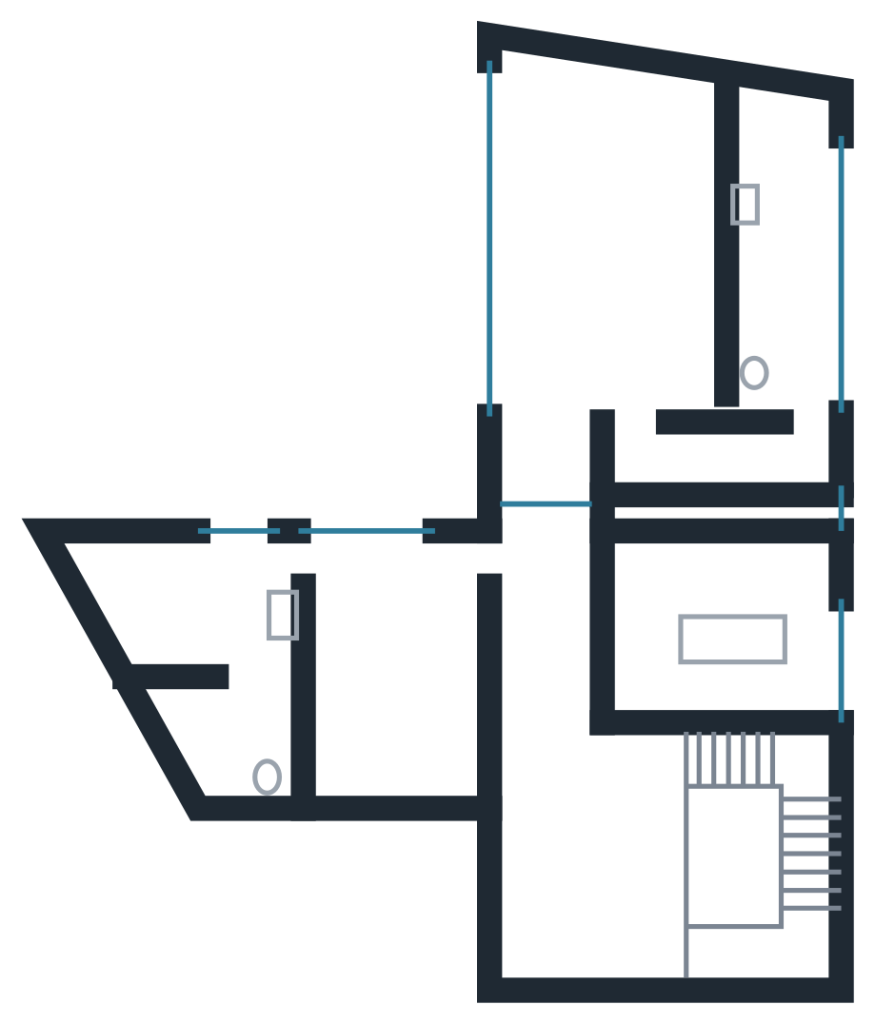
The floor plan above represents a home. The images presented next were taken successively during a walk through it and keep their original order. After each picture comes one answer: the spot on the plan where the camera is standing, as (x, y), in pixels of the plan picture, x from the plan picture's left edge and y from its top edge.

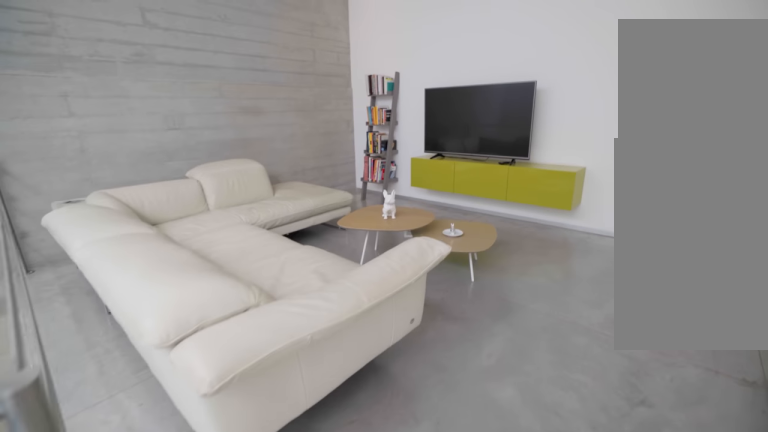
(802, 772)
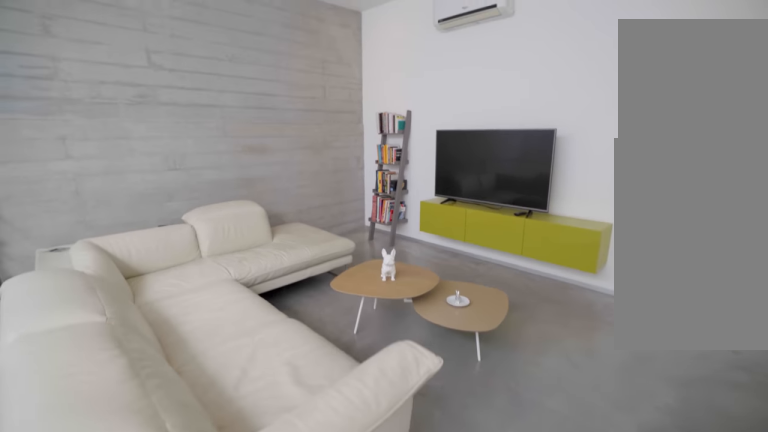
(750, 766)
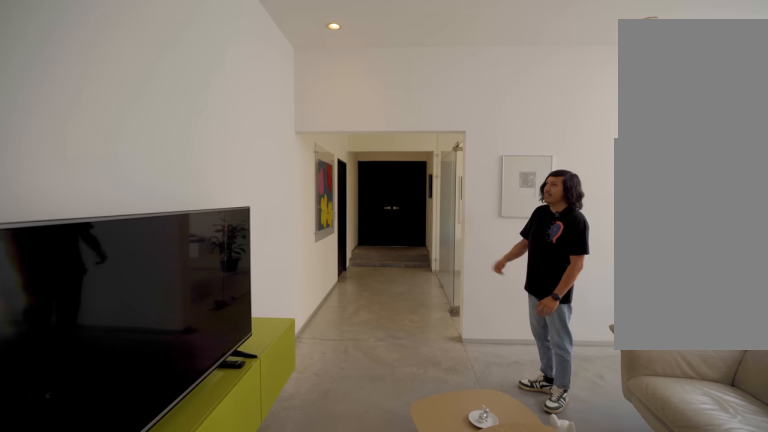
(569, 864)
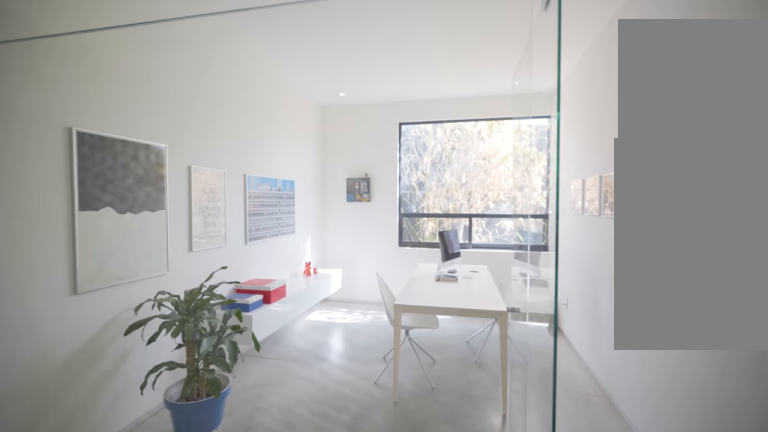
(545, 680)
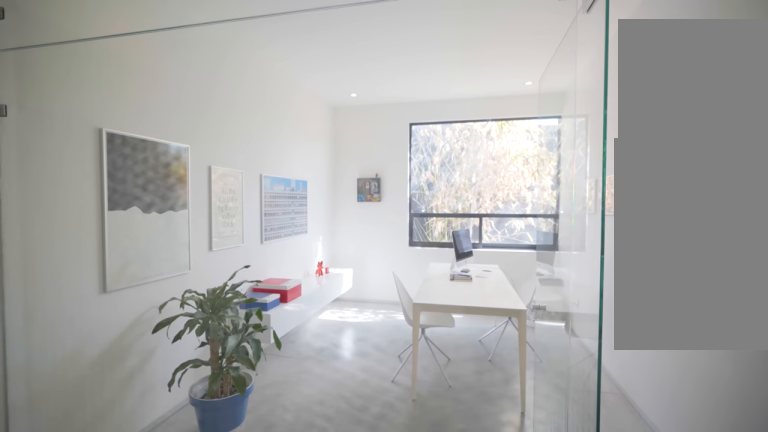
(545, 680)
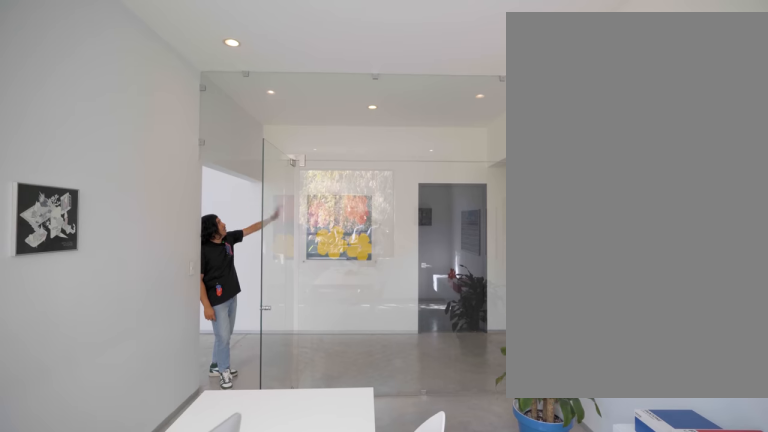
(800, 605)
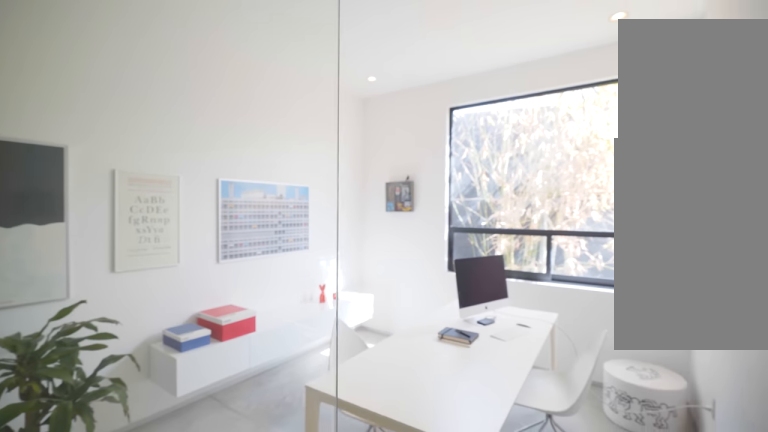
(759, 663)
